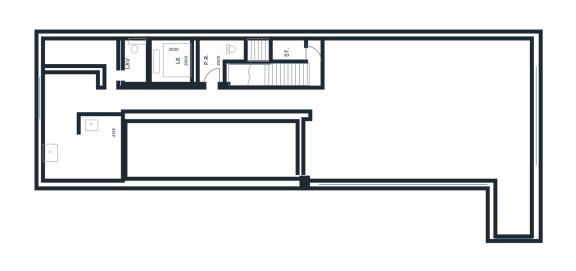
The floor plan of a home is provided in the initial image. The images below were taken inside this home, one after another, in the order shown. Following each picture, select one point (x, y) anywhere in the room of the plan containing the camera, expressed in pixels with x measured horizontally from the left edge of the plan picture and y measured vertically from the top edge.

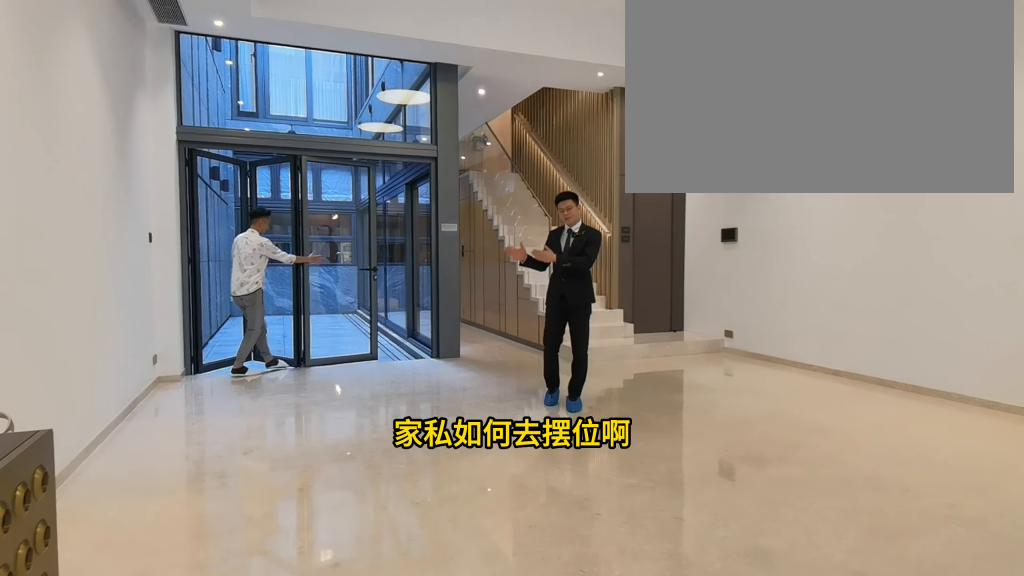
(416, 117)
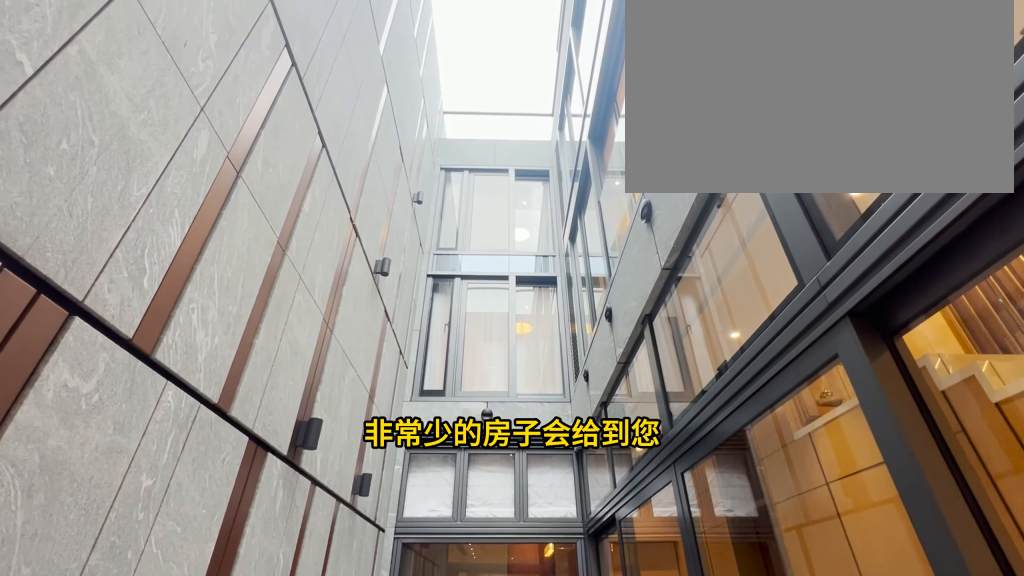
(208, 151)
